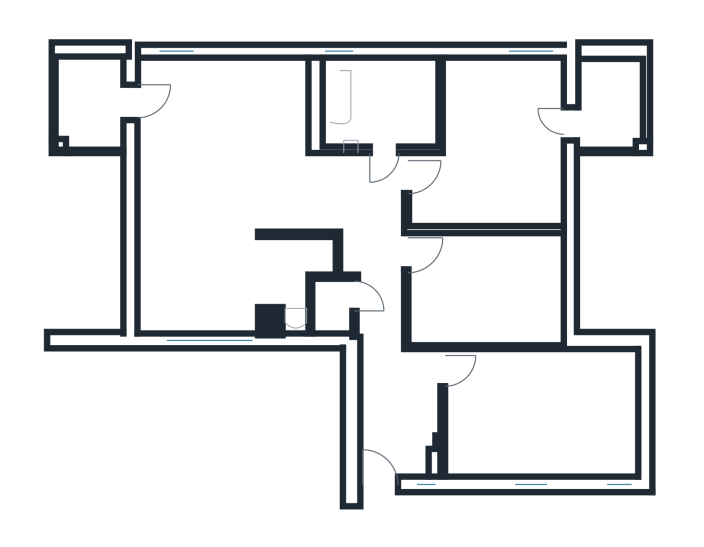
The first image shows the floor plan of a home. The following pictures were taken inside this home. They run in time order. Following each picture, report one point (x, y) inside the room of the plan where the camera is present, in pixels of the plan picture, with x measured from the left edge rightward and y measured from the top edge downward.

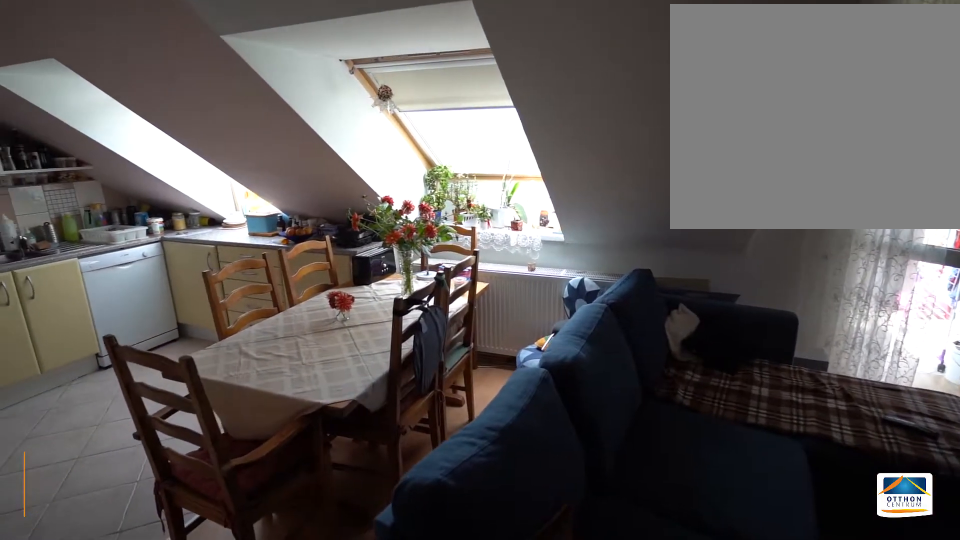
(231, 138)
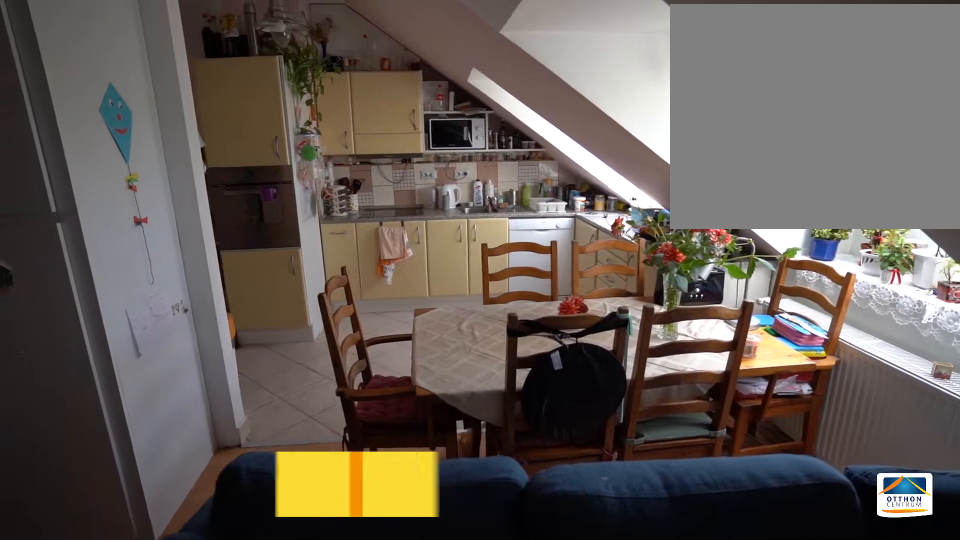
(231, 138)
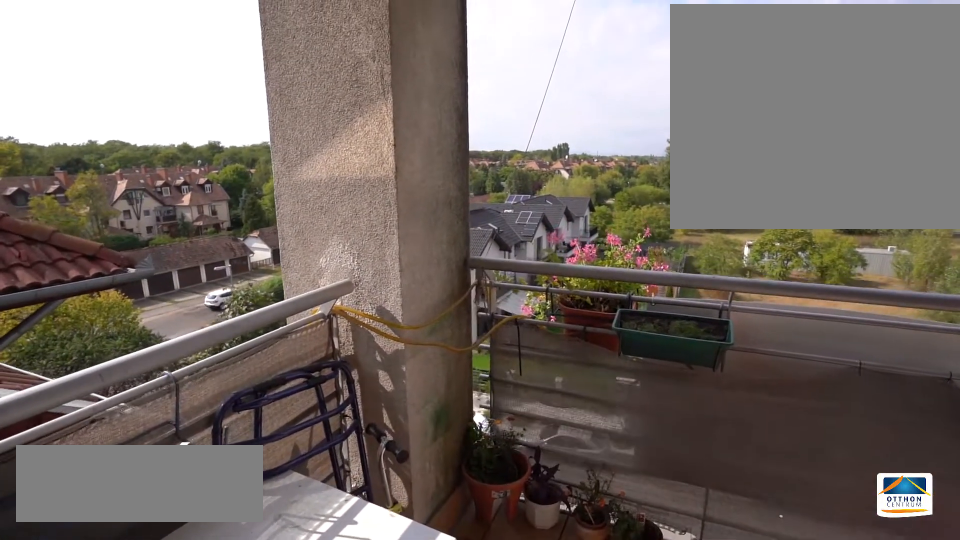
(87, 102)
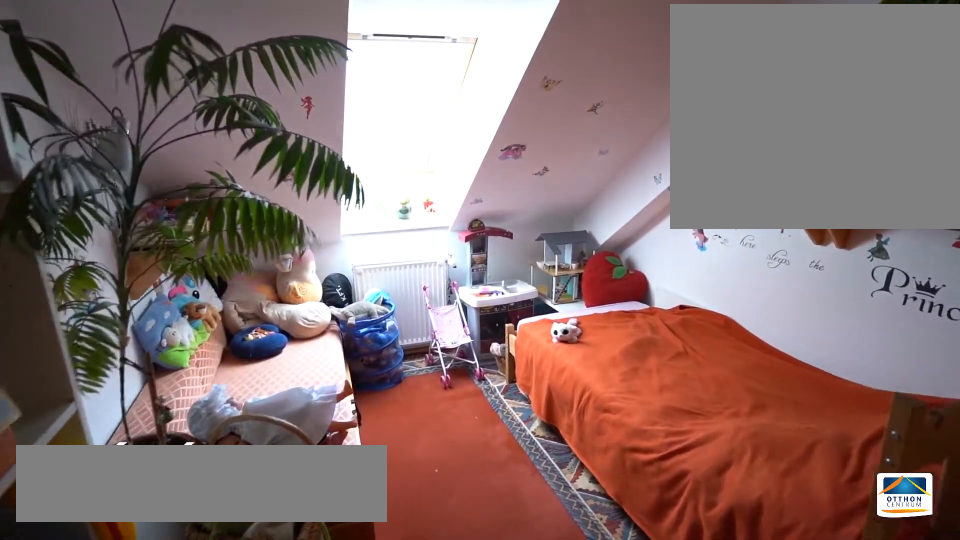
(493, 293)
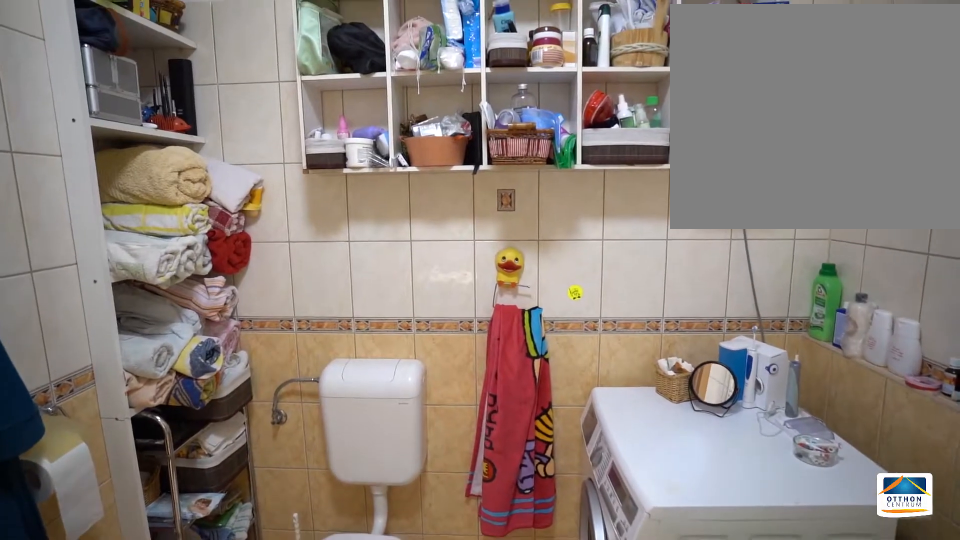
(385, 104)
